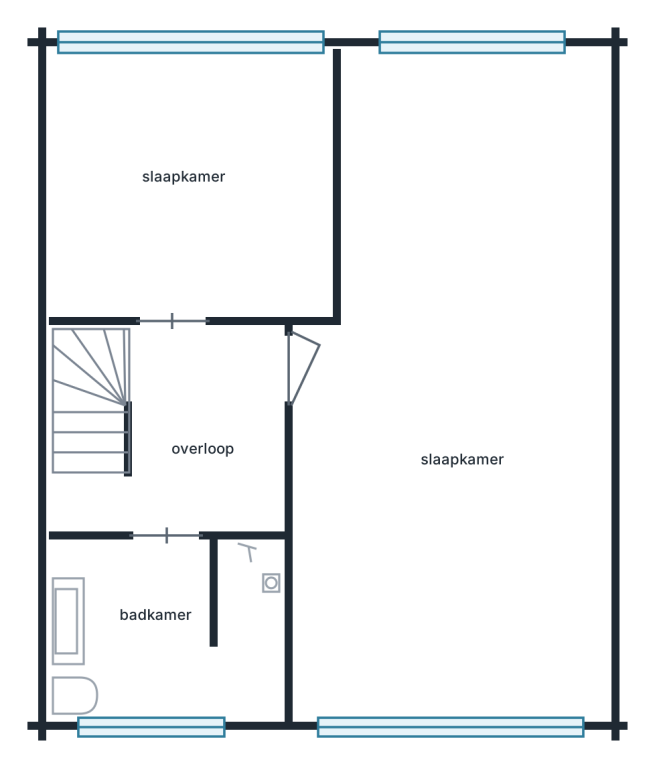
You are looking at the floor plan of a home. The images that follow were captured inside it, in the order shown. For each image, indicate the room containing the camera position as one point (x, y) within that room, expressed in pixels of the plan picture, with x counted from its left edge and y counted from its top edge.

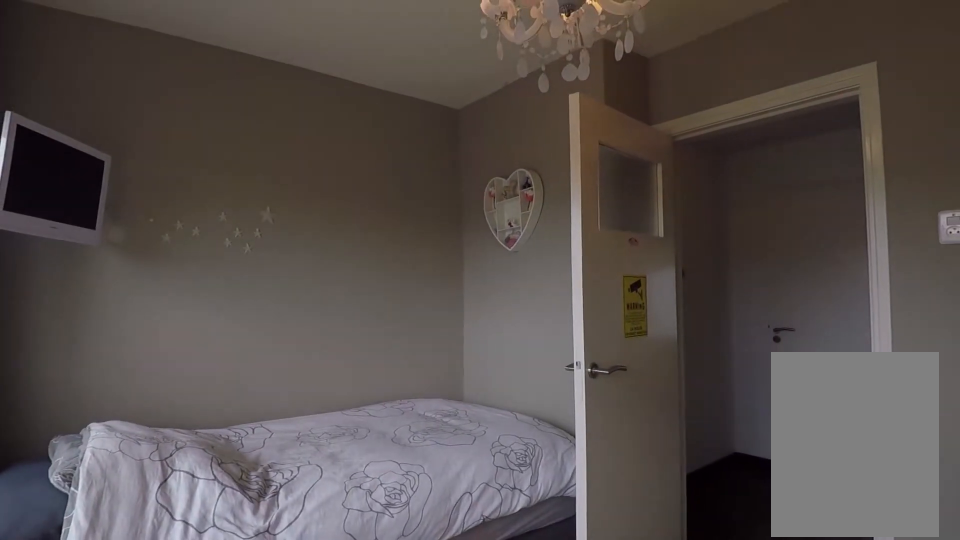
(190, 179)
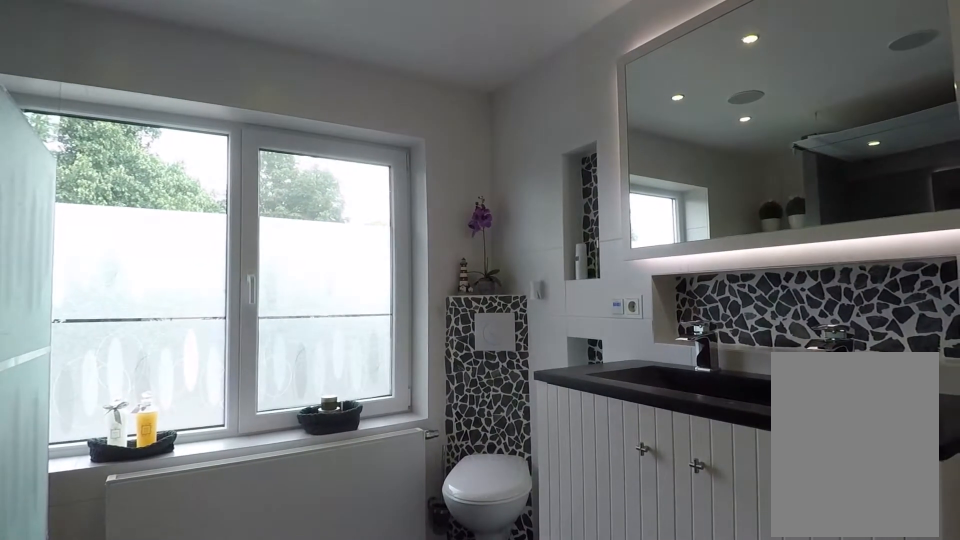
(168, 628)
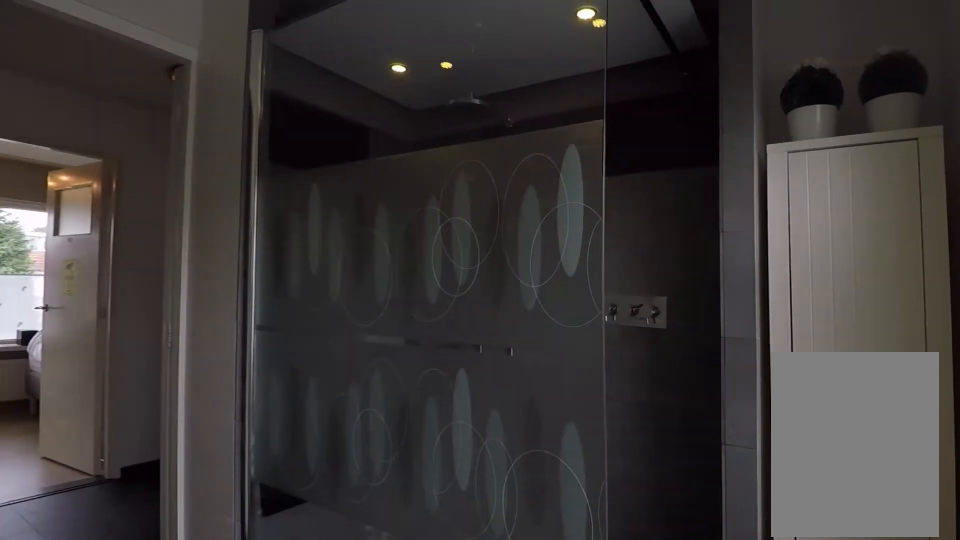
(167, 630)
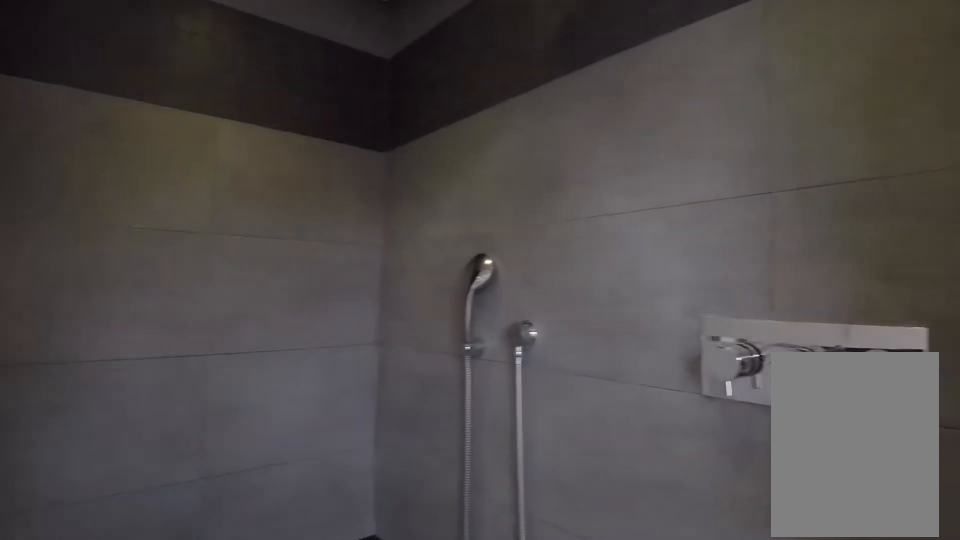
(167, 630)
